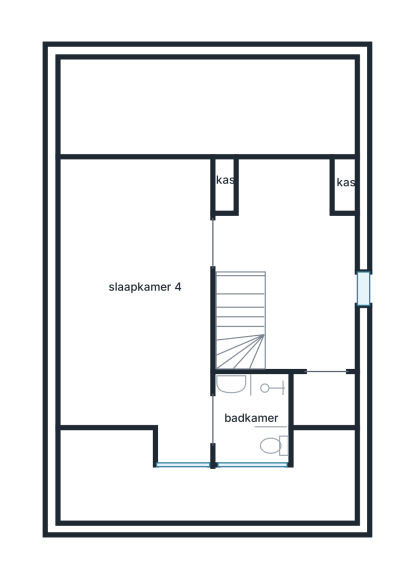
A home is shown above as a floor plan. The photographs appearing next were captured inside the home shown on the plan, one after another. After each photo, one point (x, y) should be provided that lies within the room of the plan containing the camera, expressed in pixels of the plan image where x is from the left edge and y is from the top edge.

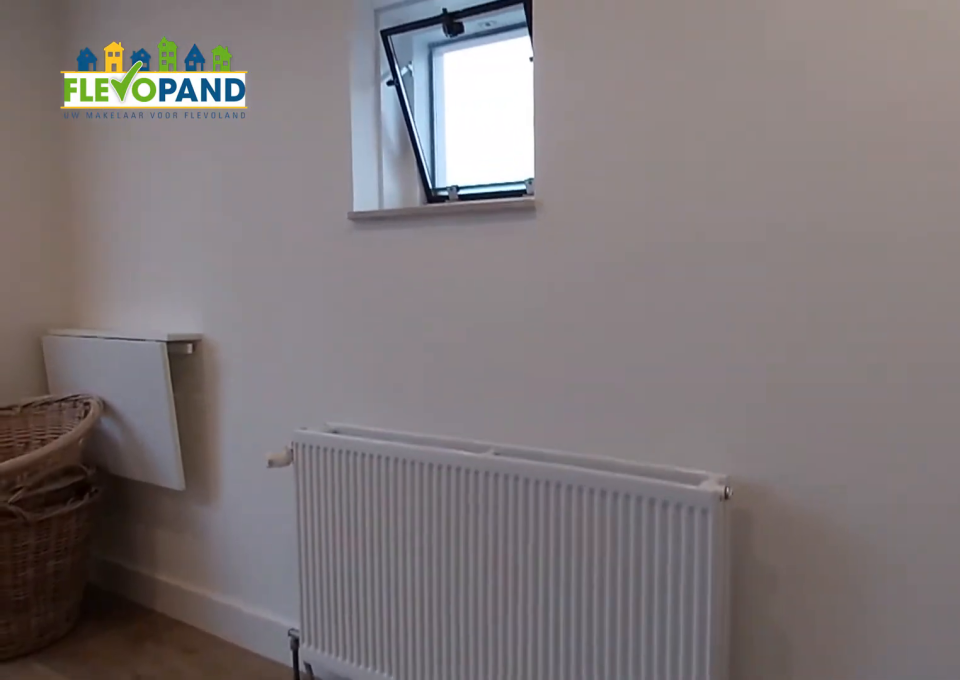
(301, 254)
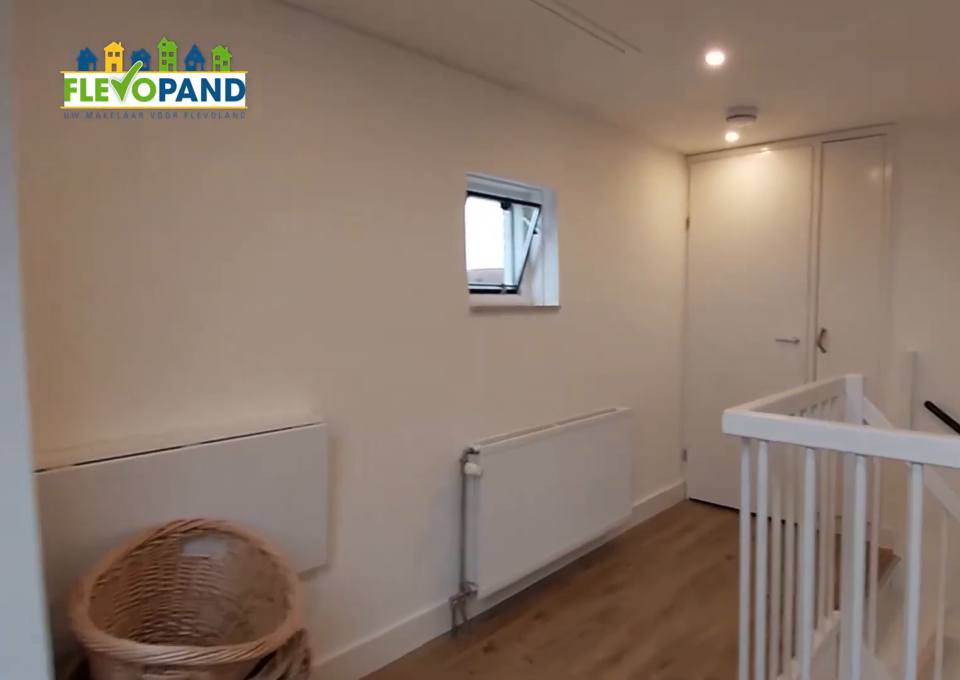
(301, 254)
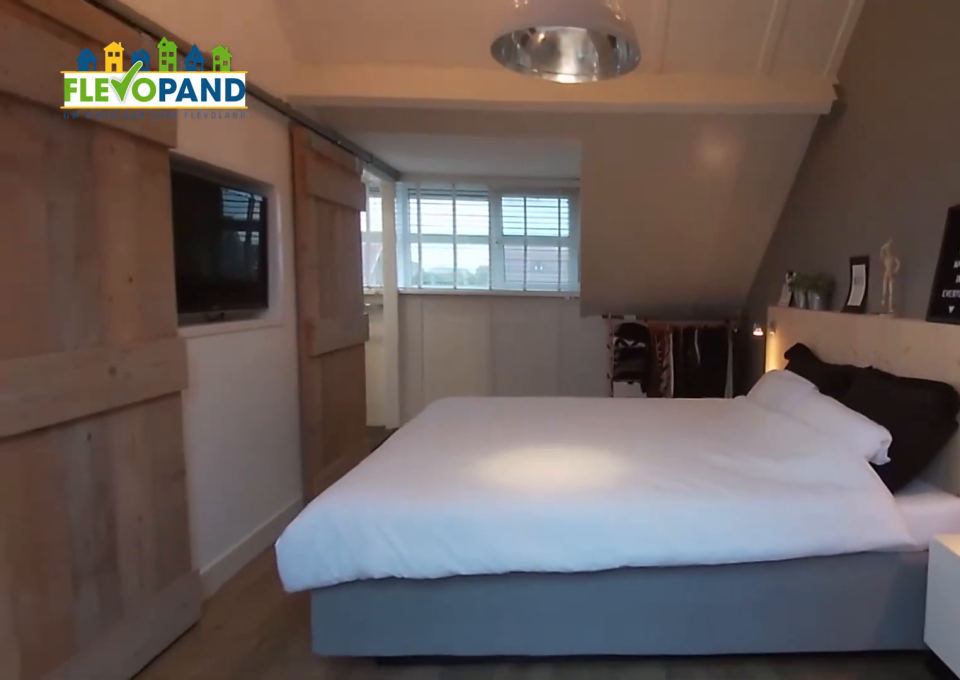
(142, 335)
